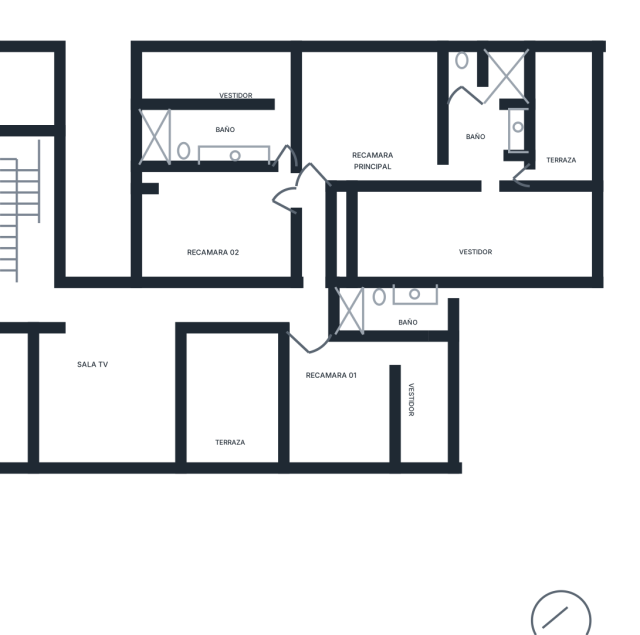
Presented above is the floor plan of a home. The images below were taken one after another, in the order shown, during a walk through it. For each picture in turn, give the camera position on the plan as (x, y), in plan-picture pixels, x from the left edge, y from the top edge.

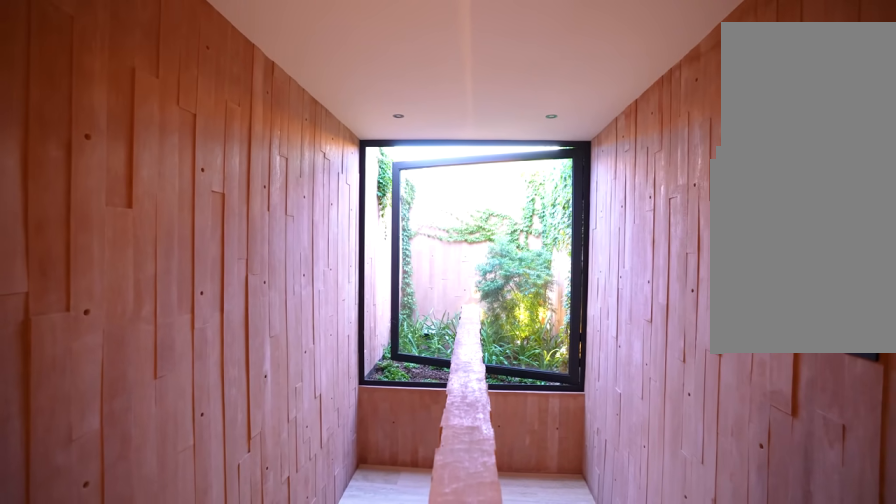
(25, 300)
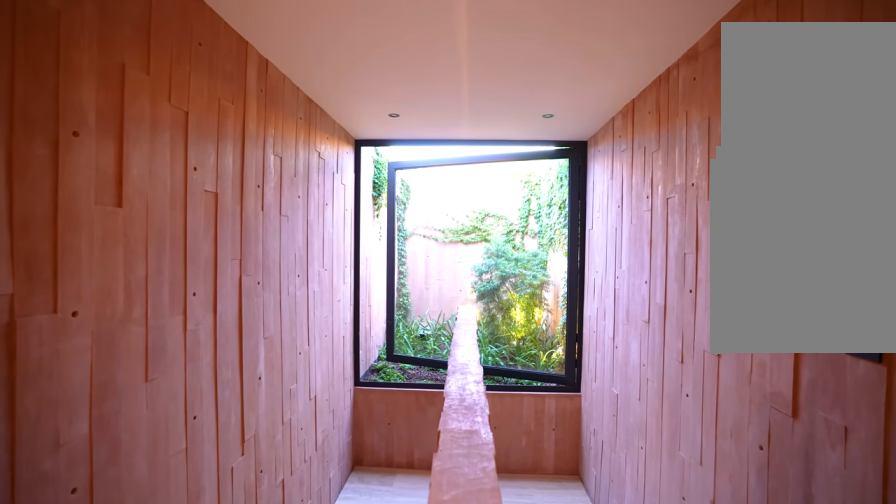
(16, 300)
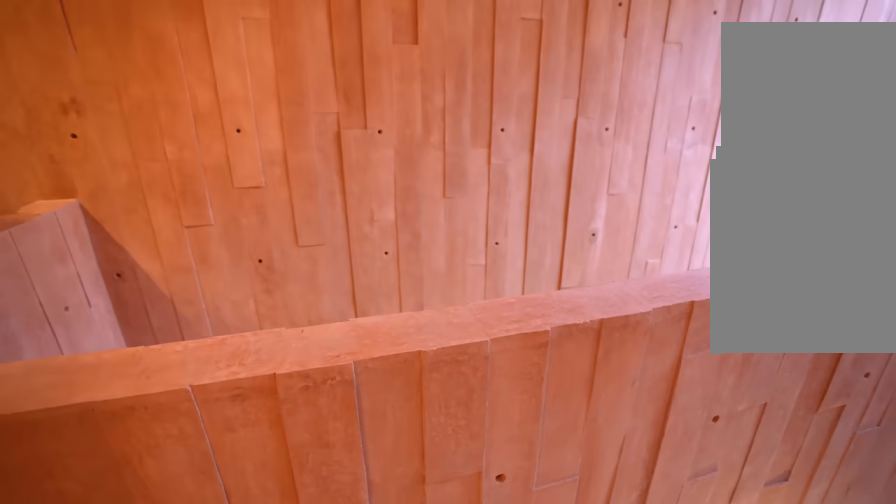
(29, 289)
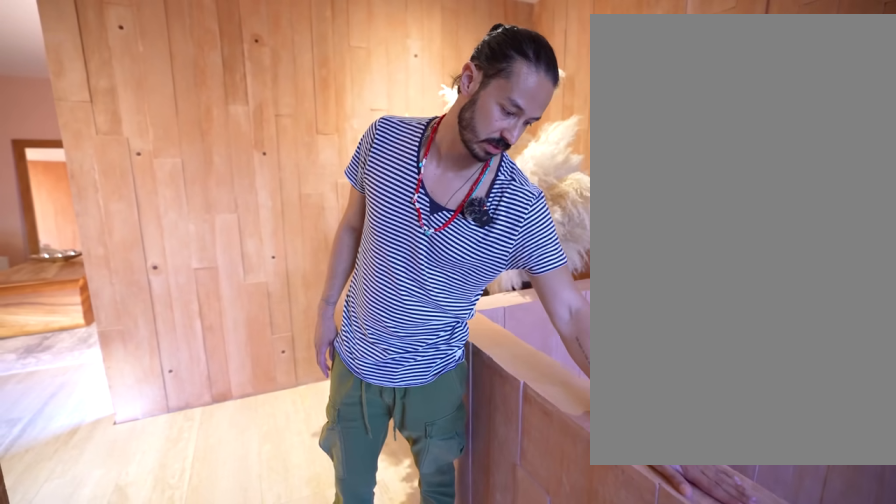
(29, 289)
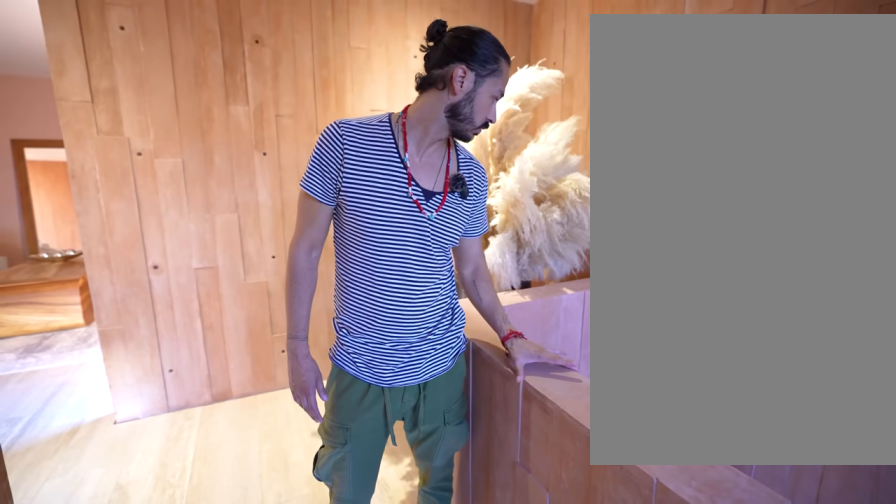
(28, 290)
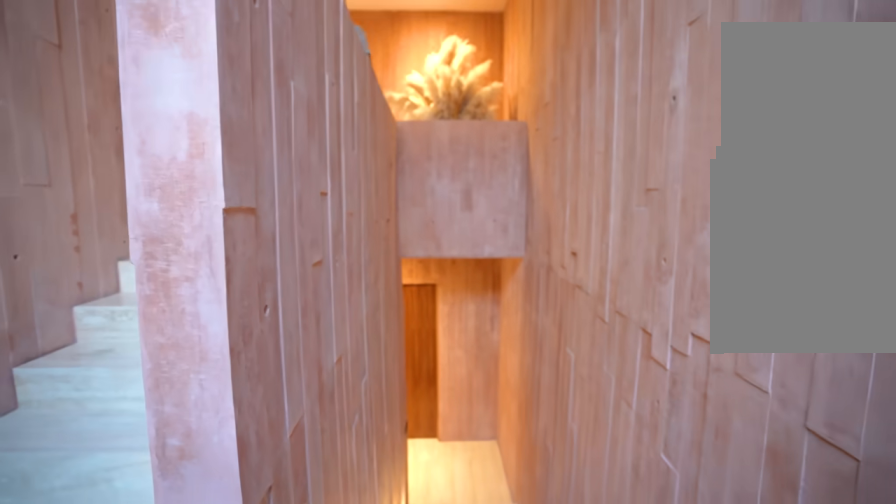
(40, 206)
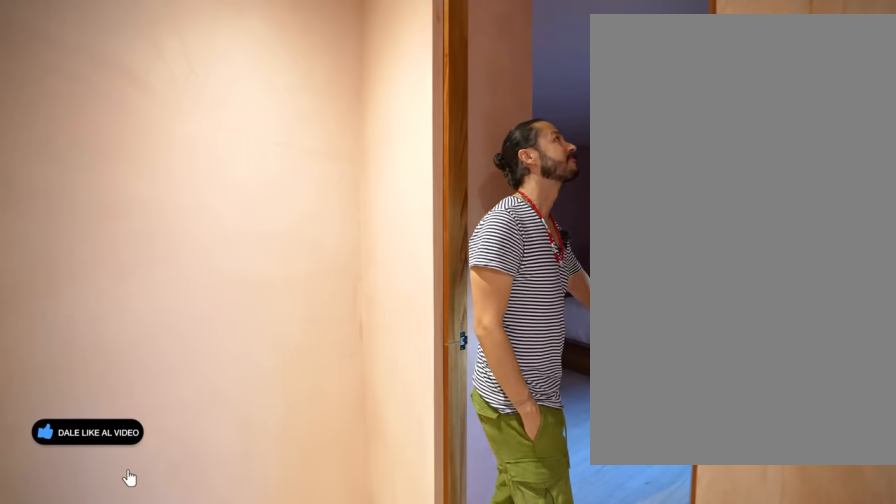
(284, 311)
